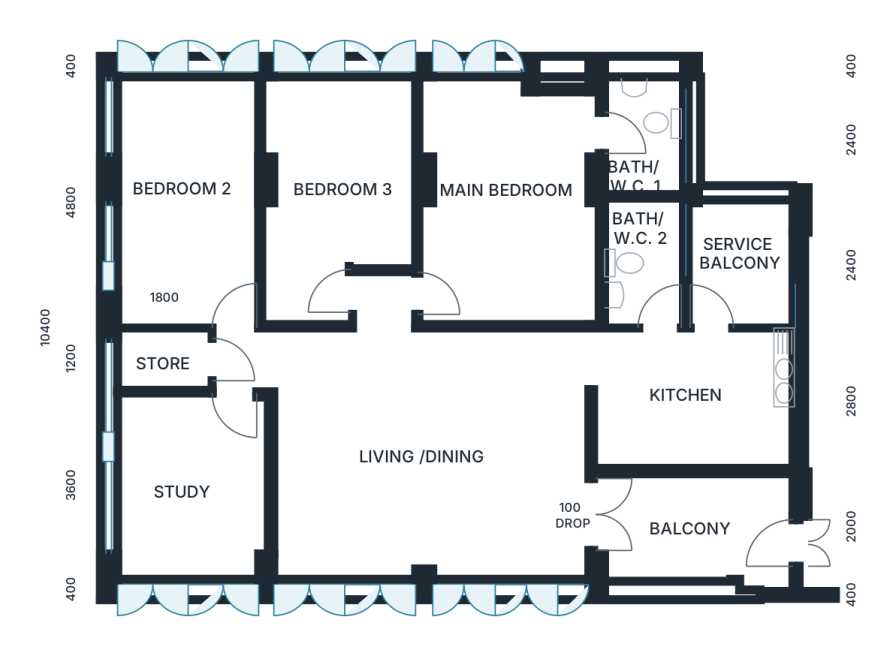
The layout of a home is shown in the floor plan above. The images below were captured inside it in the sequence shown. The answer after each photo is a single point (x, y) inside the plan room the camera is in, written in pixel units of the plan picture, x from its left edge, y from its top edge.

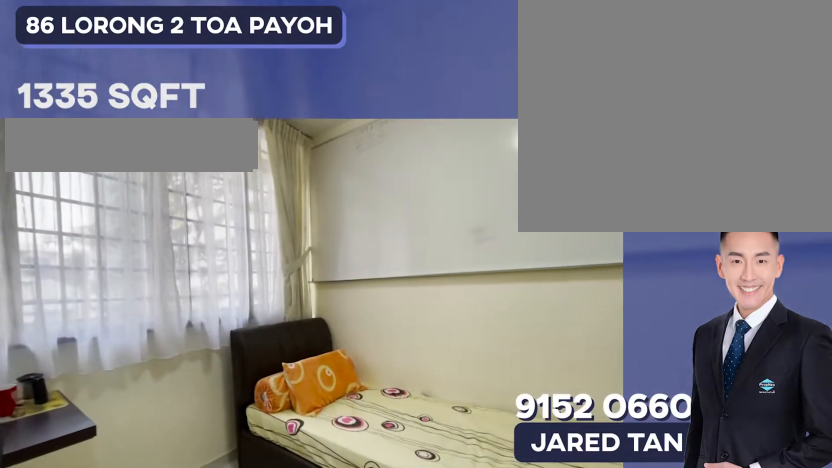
(195, 490)
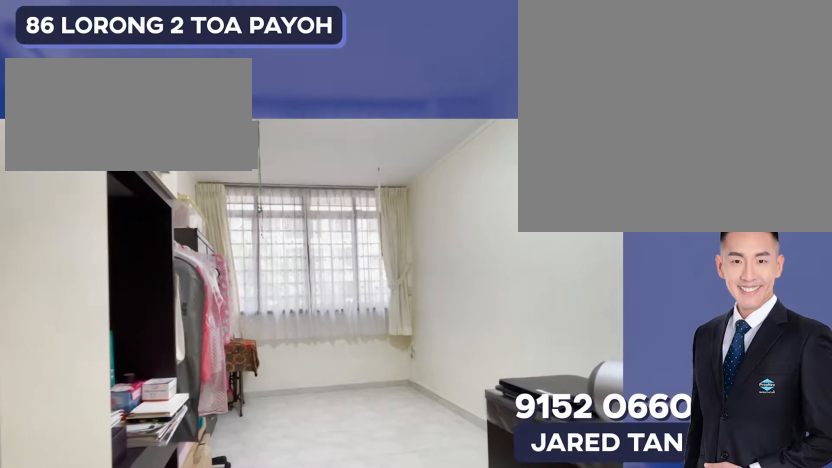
(338, 197)
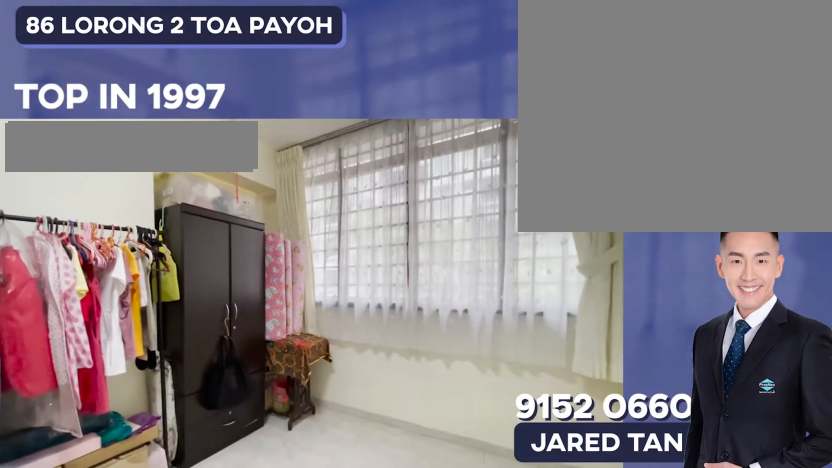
(338, 197)
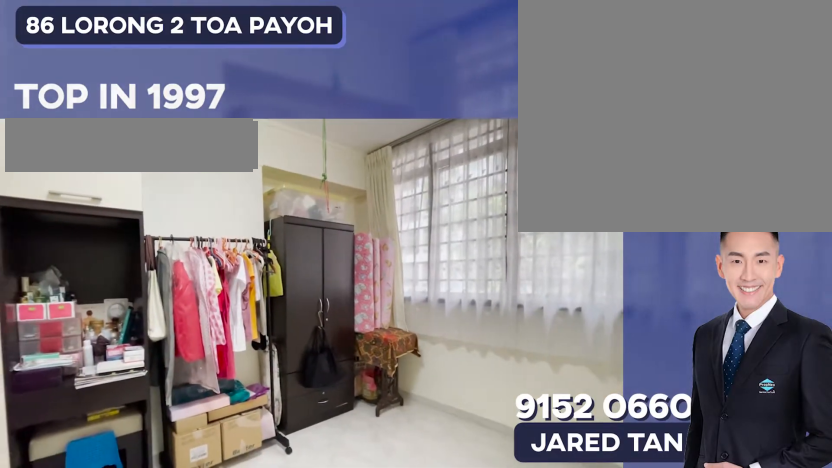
(338, 197)
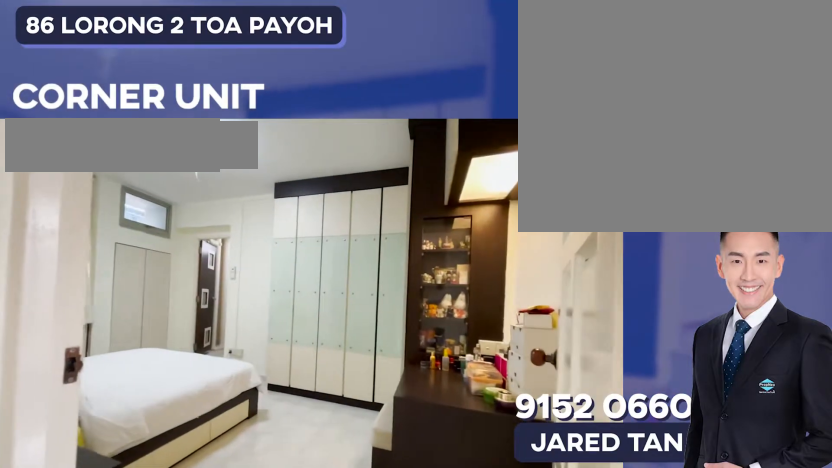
(501, 198)
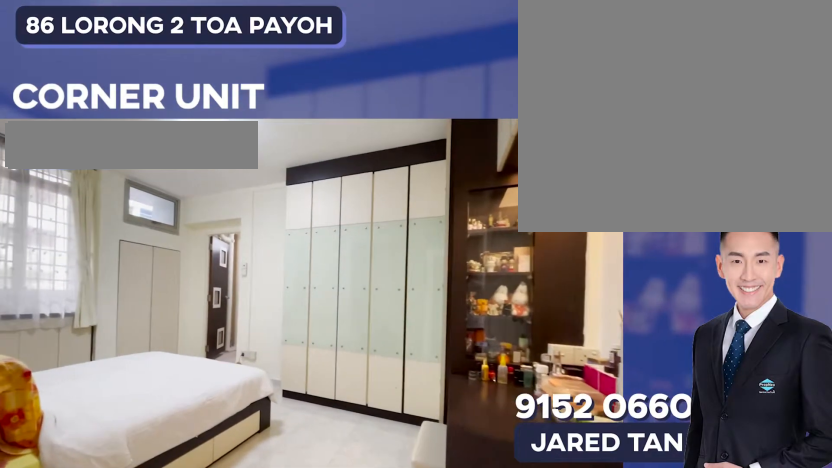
(501, 198)
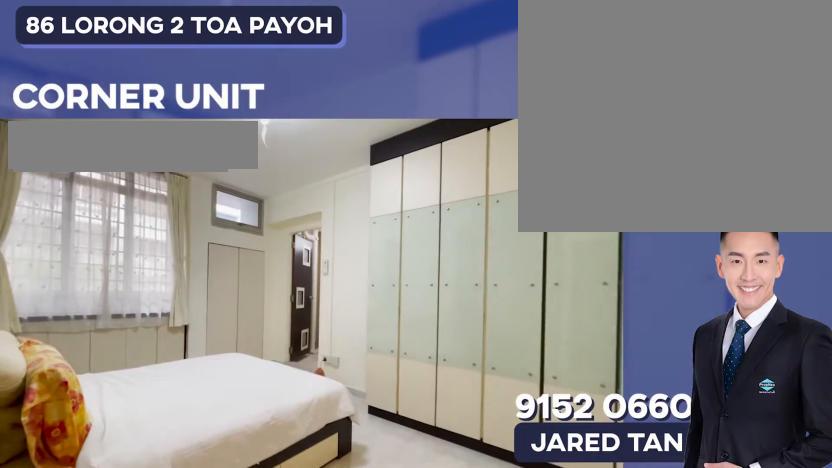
(501, 198)
